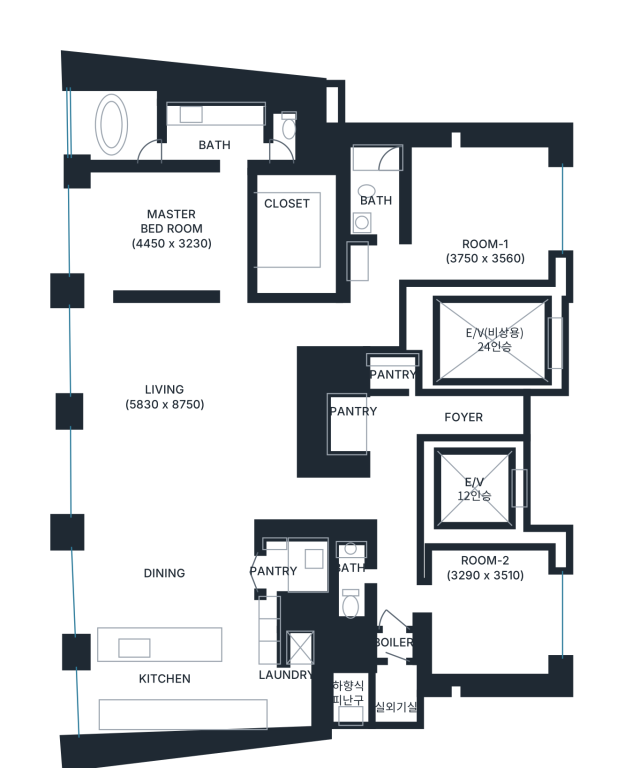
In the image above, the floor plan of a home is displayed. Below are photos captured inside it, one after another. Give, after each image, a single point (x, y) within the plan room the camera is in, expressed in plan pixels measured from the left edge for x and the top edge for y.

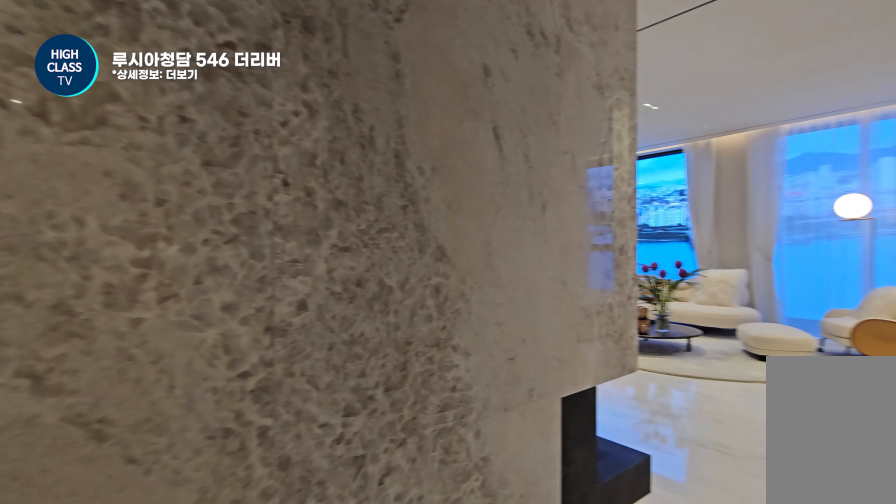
(349, 321)
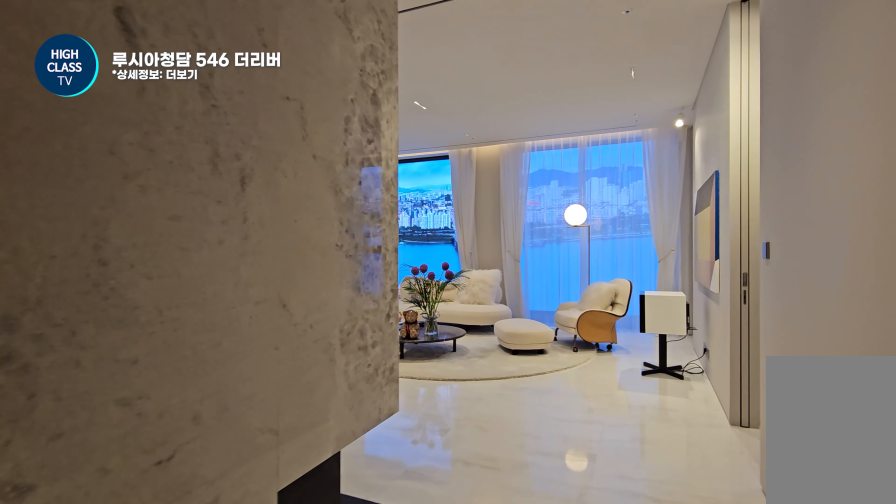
(349, 321)
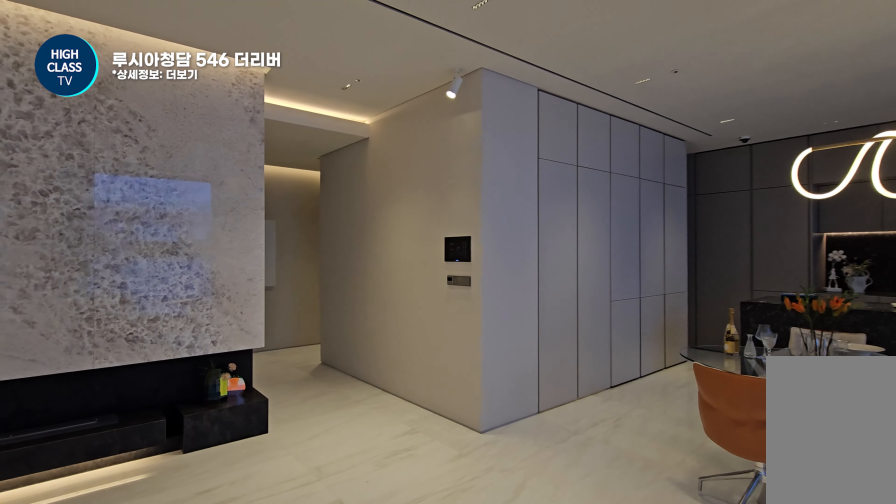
(187, 405)
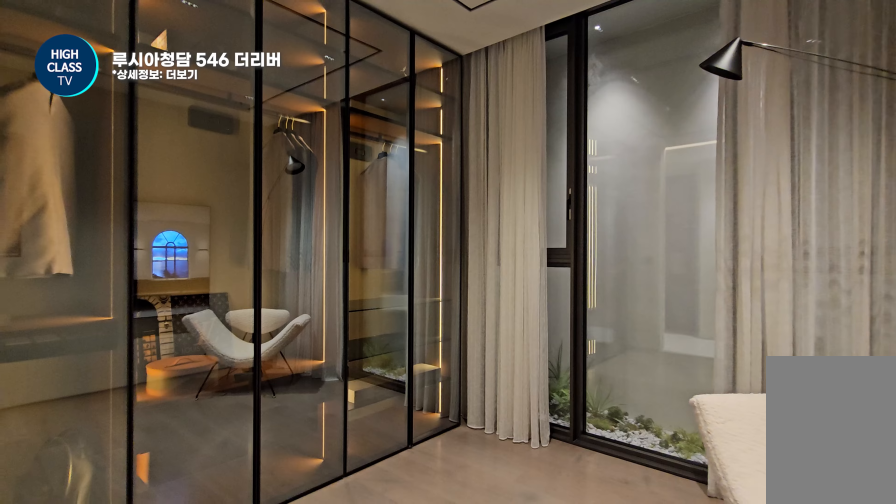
(487, 610)
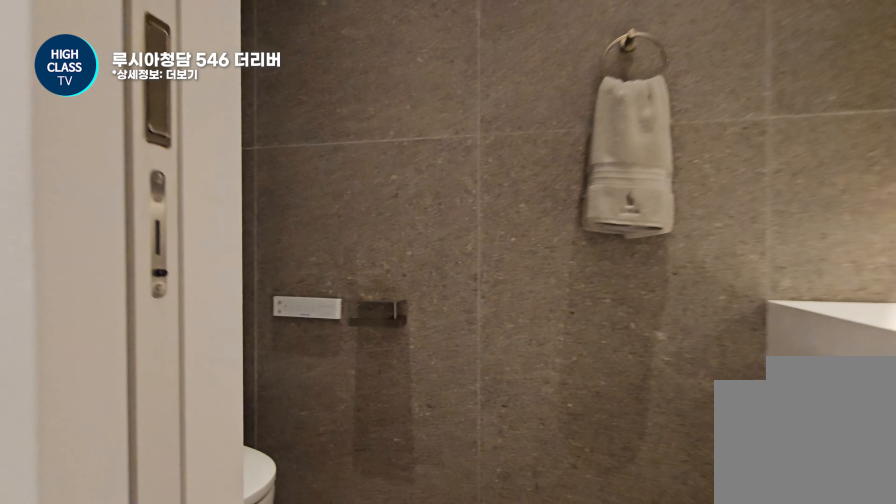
(352, 575)
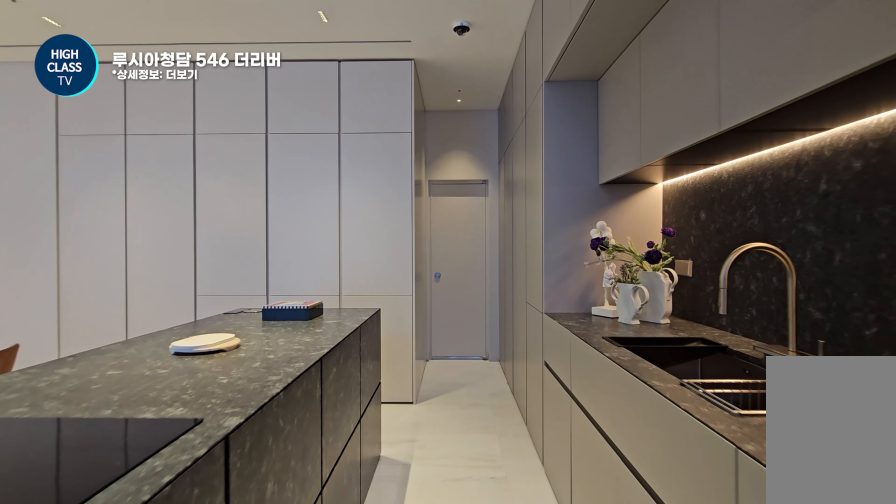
(194, 606)
